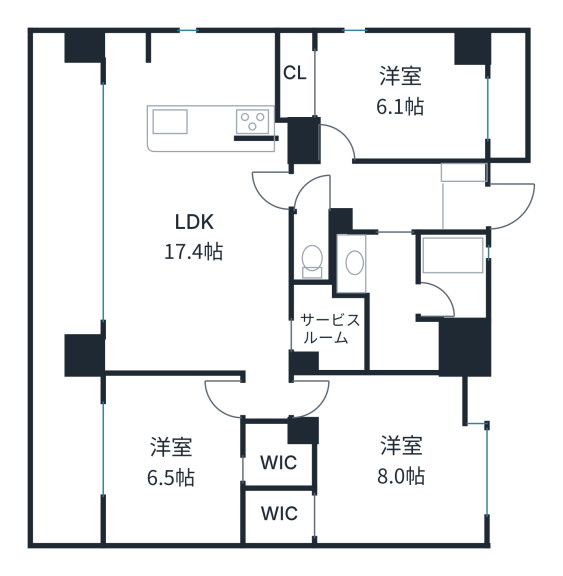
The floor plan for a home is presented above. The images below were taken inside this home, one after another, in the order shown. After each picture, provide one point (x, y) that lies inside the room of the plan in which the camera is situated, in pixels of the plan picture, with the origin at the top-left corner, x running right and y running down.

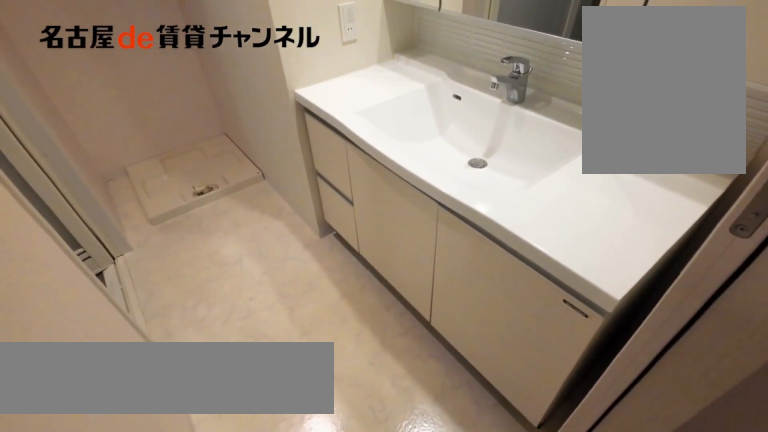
(389, 299)
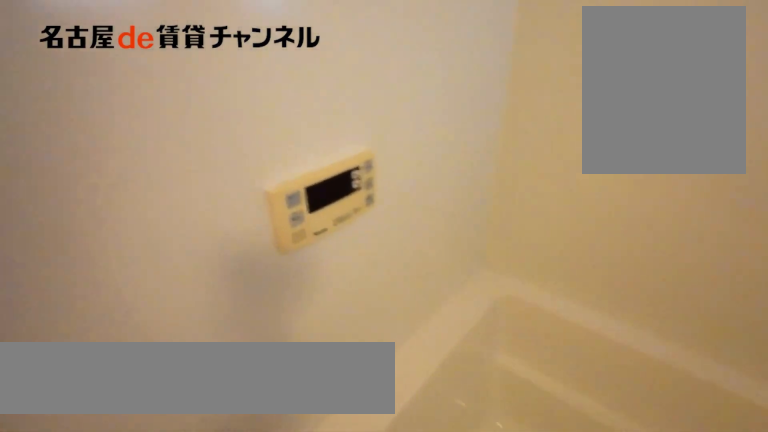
(450, 275)
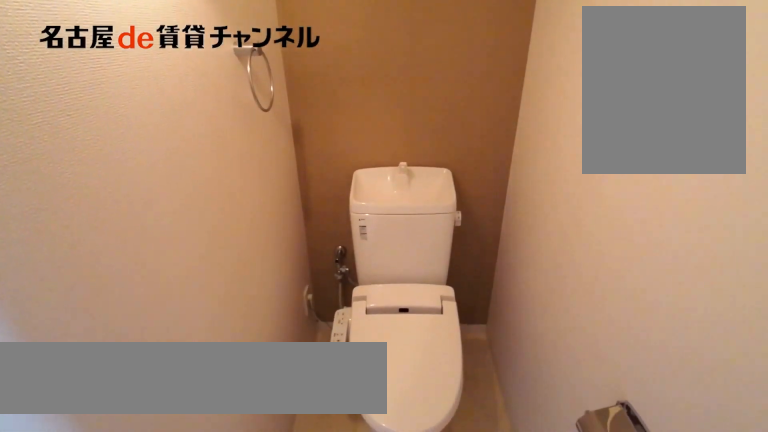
(312, 246)
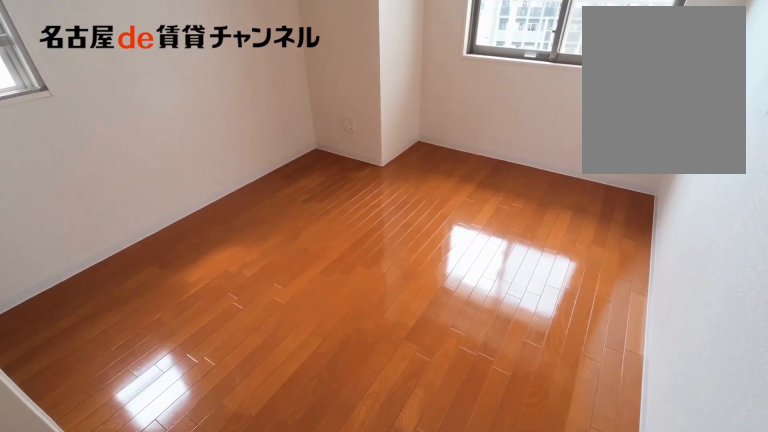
(381, 95)
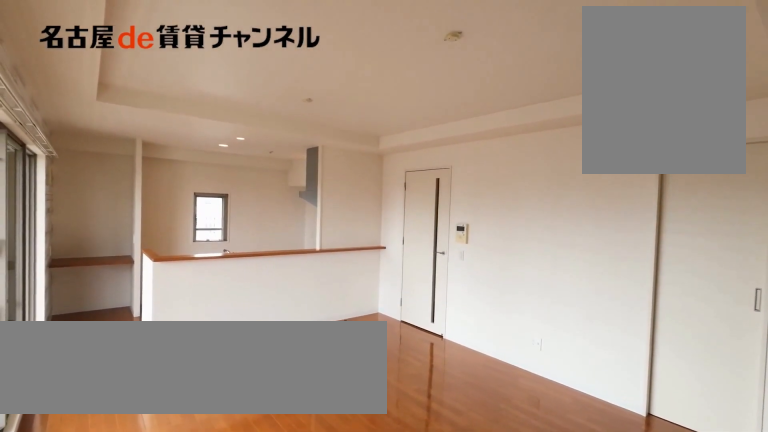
(194, 201)
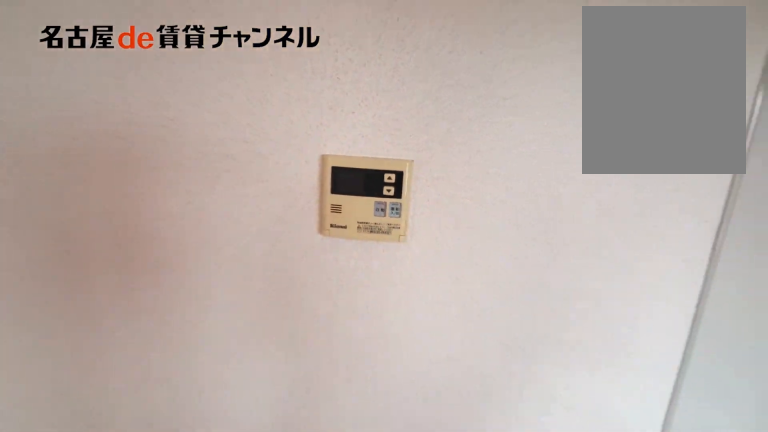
(194, 201)
